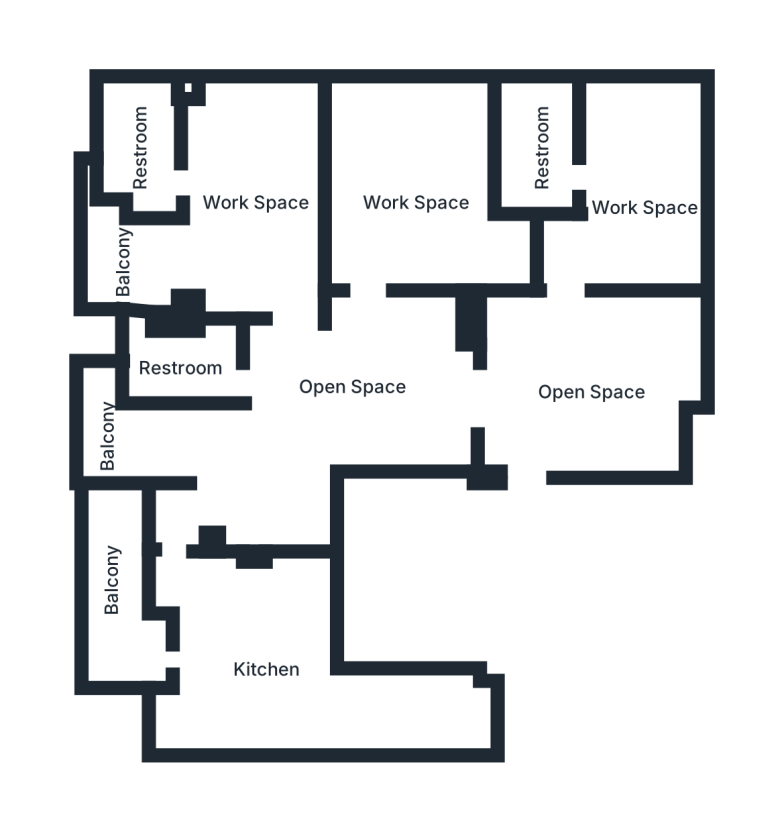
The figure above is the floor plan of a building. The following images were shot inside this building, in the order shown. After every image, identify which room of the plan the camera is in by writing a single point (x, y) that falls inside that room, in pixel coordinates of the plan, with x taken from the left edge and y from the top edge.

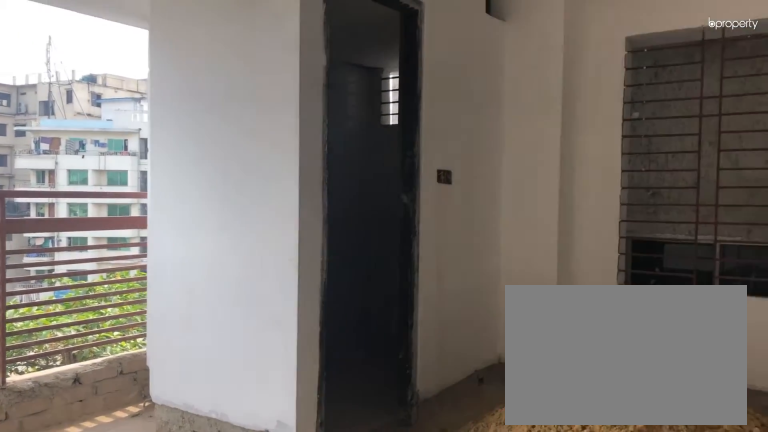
(260, 194)
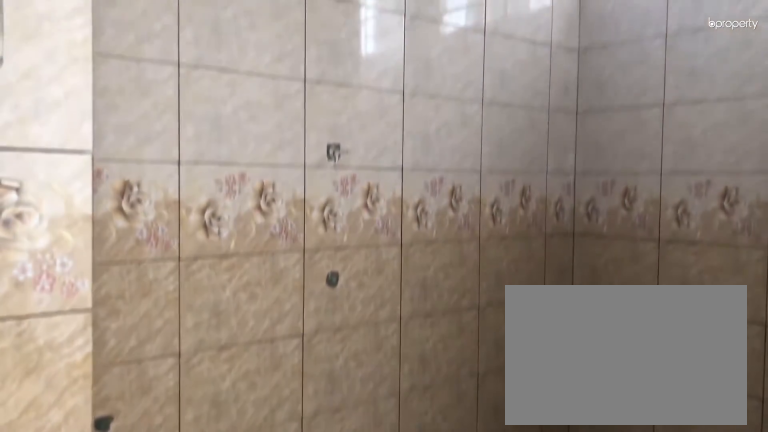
(140, 149)
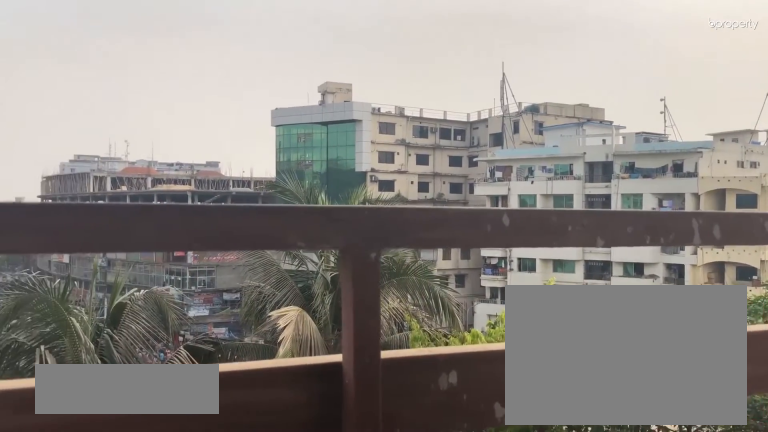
(129, 438)
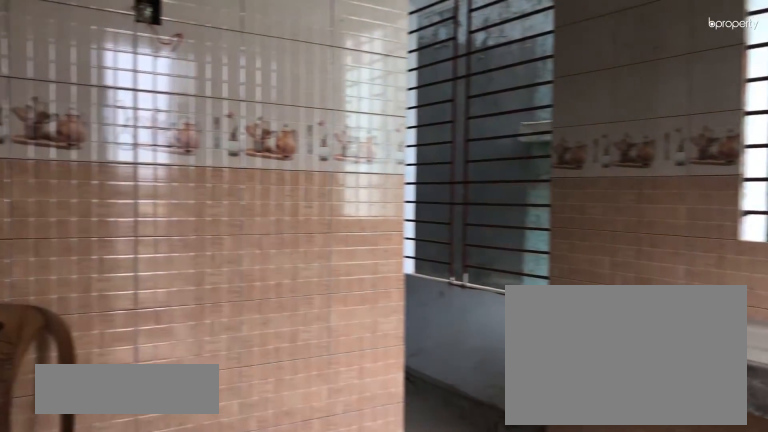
(272, 672)
